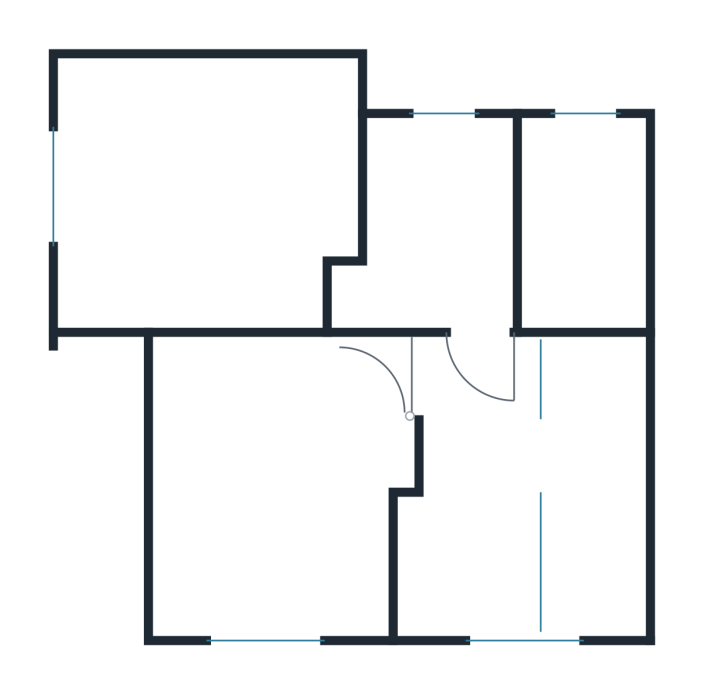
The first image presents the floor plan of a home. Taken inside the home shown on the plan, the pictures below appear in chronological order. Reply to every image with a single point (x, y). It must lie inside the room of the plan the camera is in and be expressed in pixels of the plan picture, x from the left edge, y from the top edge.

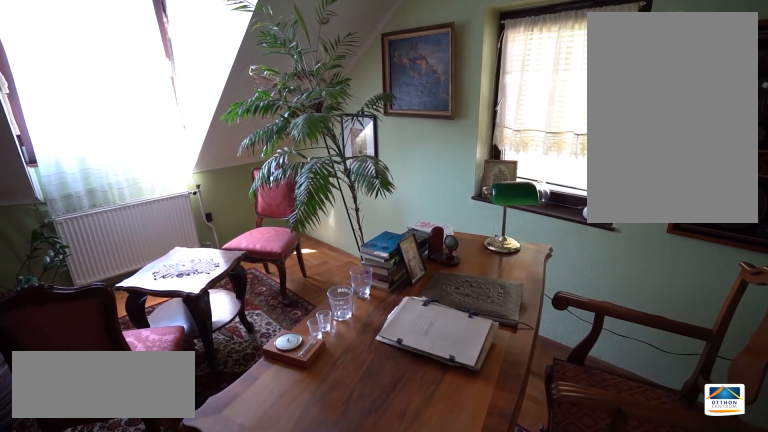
(270, 486)
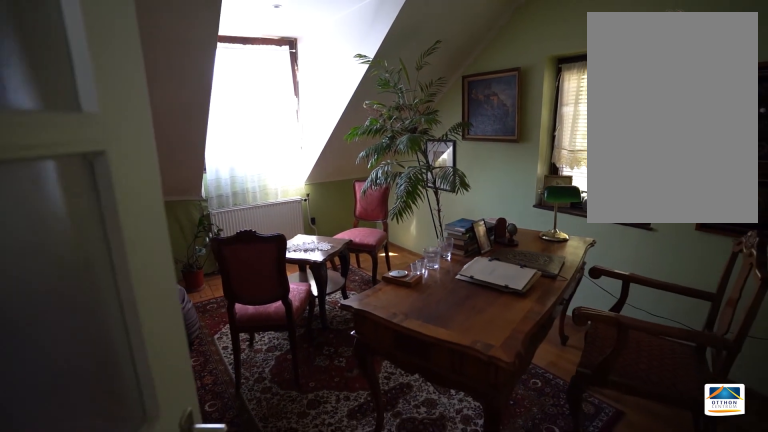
(270, 486)
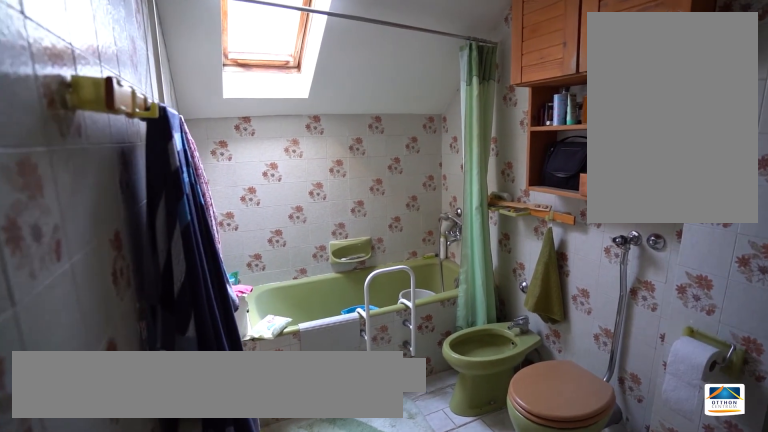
(593, 214)
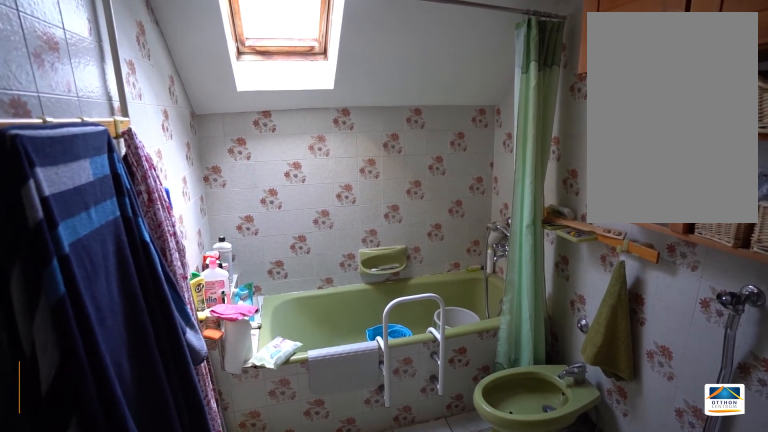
(592, 214)
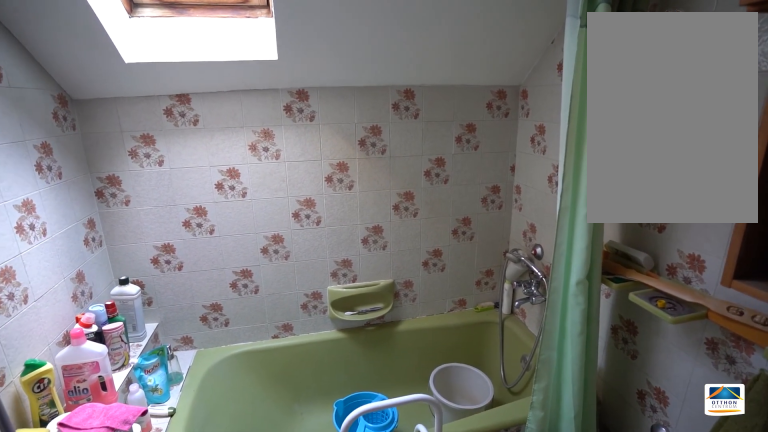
(593, 214)
